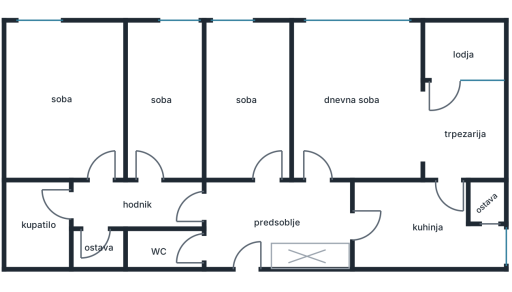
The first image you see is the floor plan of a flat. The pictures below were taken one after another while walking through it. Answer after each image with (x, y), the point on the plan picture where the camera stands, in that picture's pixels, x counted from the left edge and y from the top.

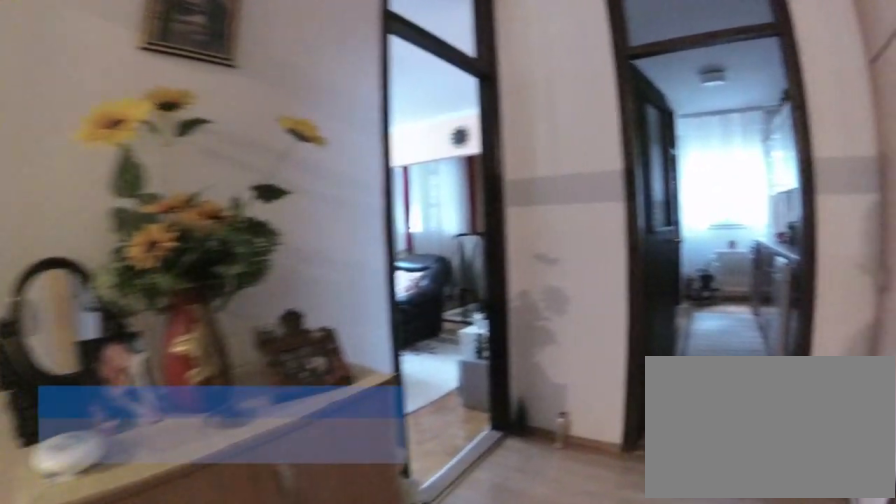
(238, 243)
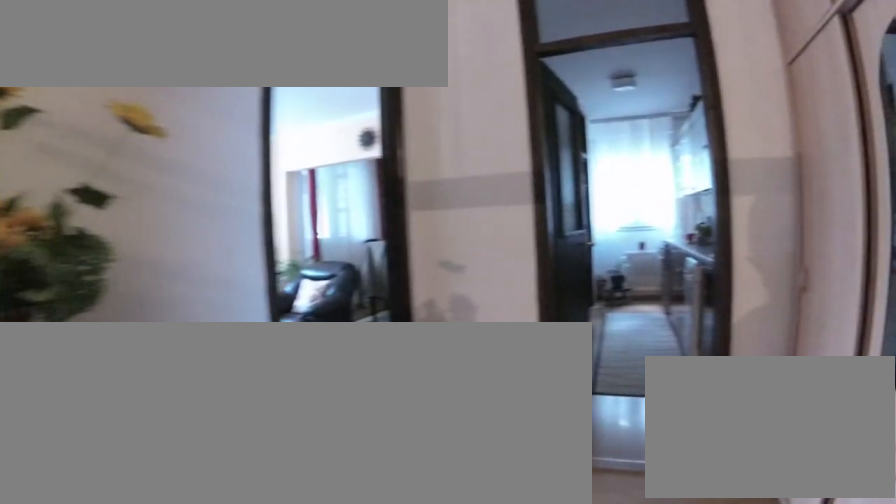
(242, 236)
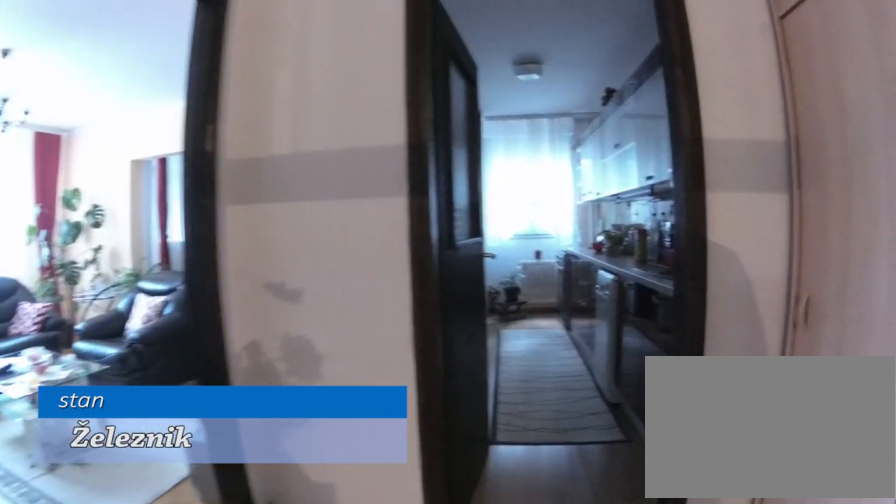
(274, 227)
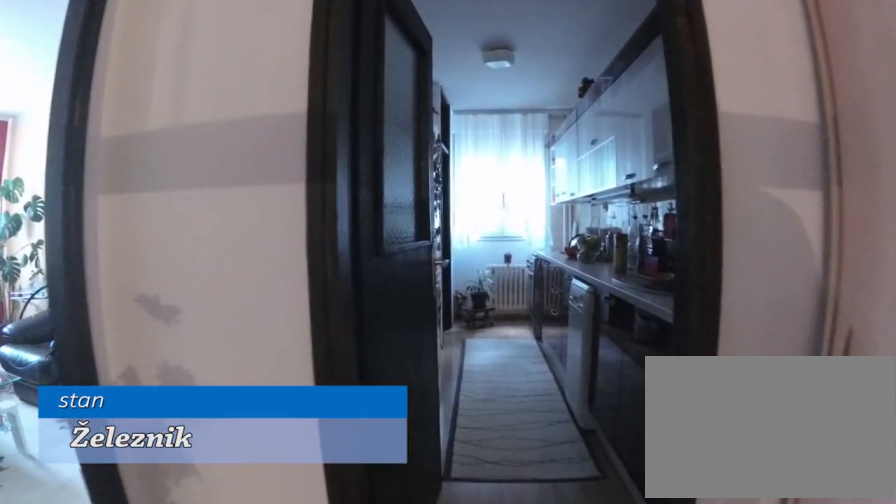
(291, 227)
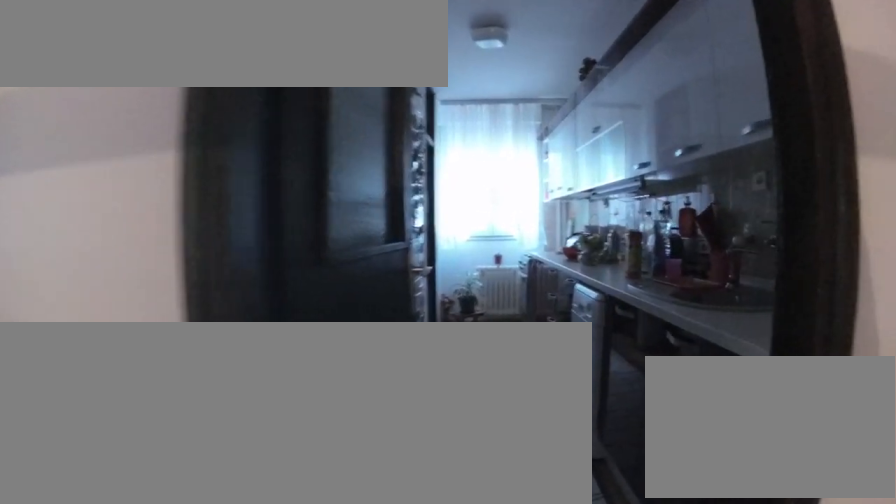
(309, 228)
